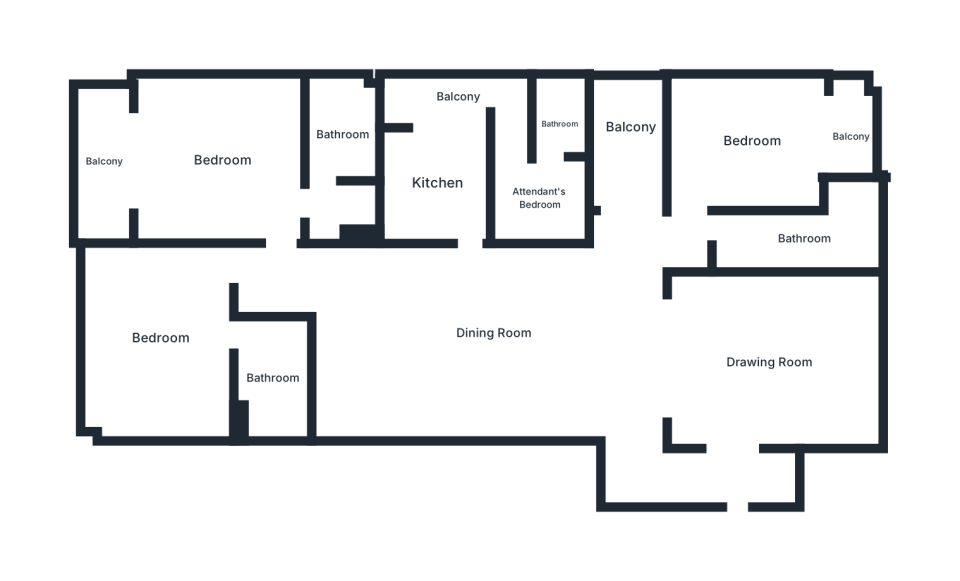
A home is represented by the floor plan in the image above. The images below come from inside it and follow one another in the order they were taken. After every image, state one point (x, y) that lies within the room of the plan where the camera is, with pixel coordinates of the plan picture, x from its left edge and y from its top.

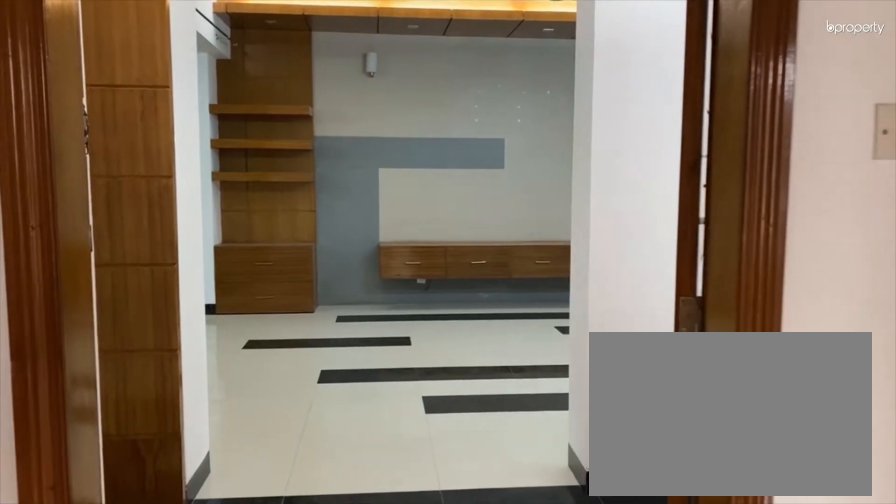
(739, 487)
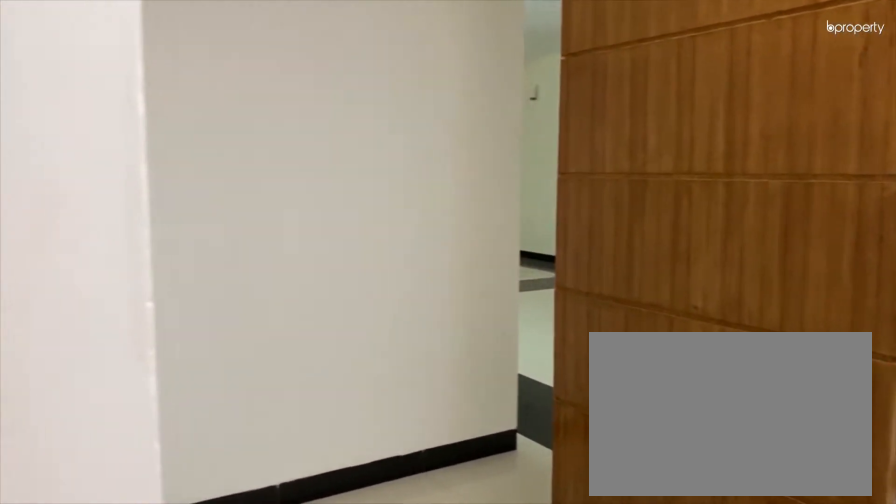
(739, 487)
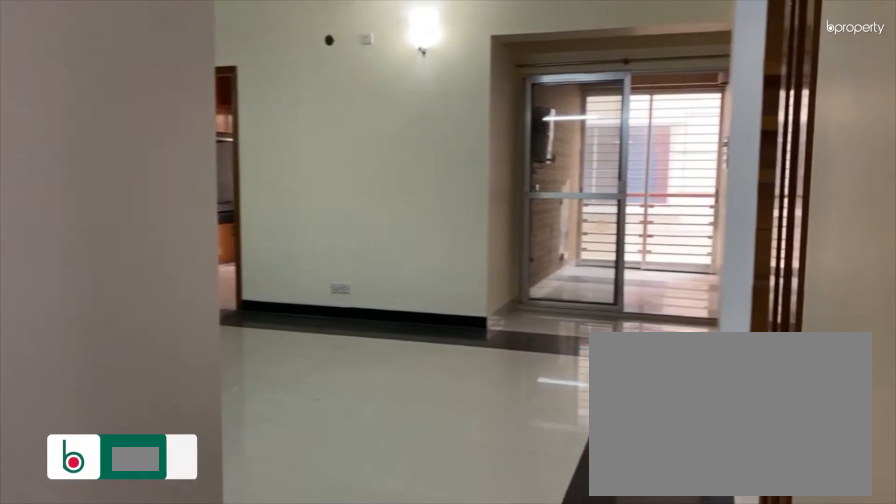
(635, 399)
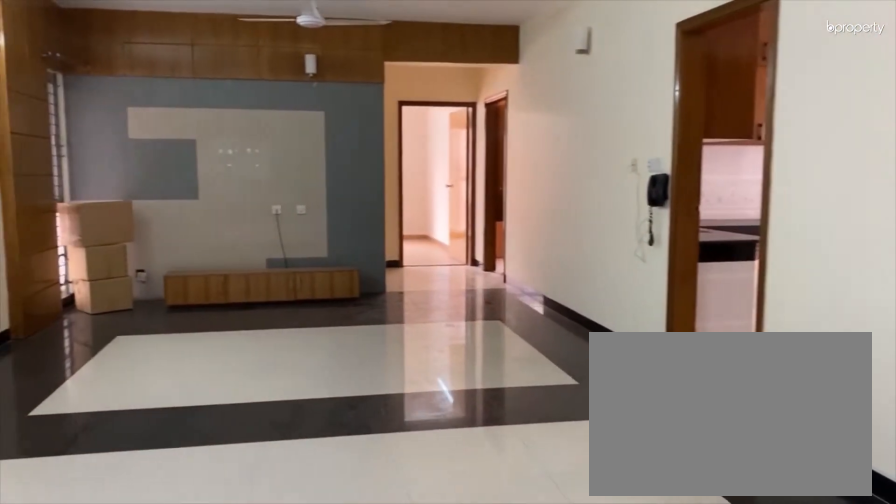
(490, 333)
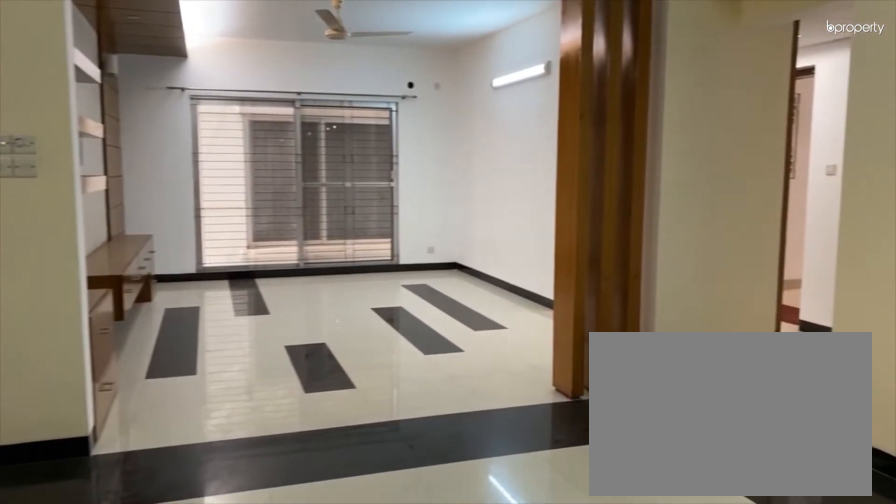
(490, 333)
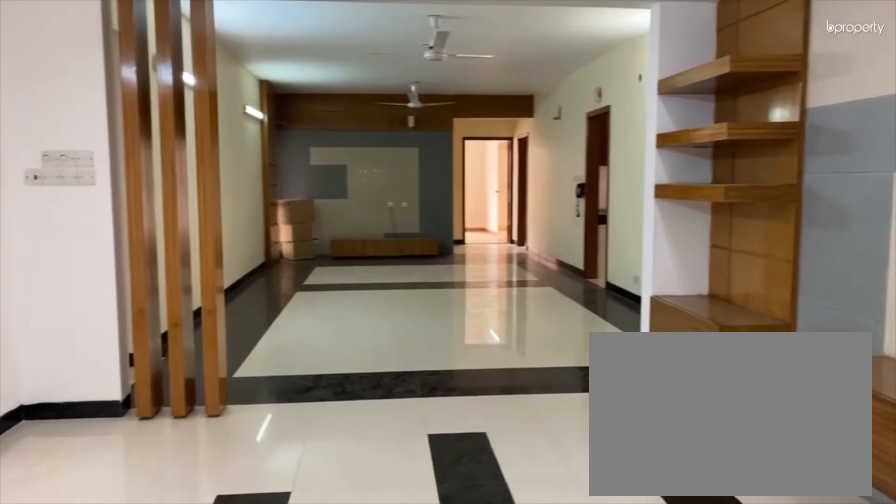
(783, 360)
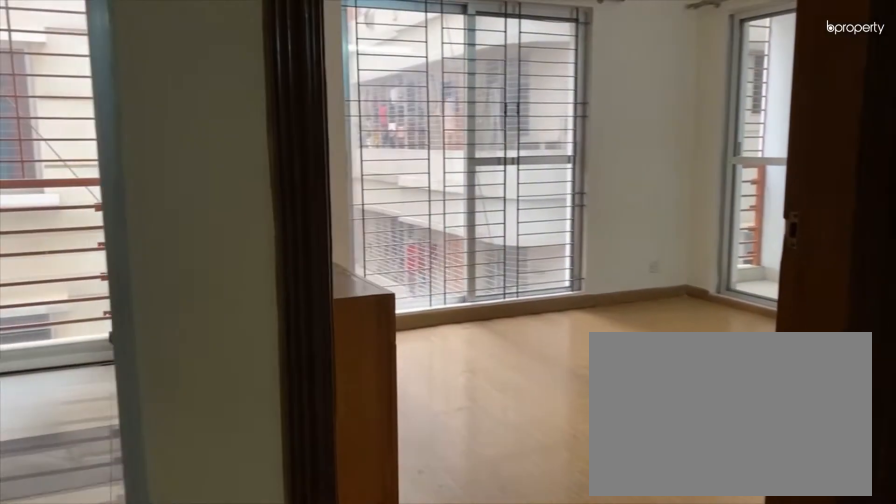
(692, 205)
